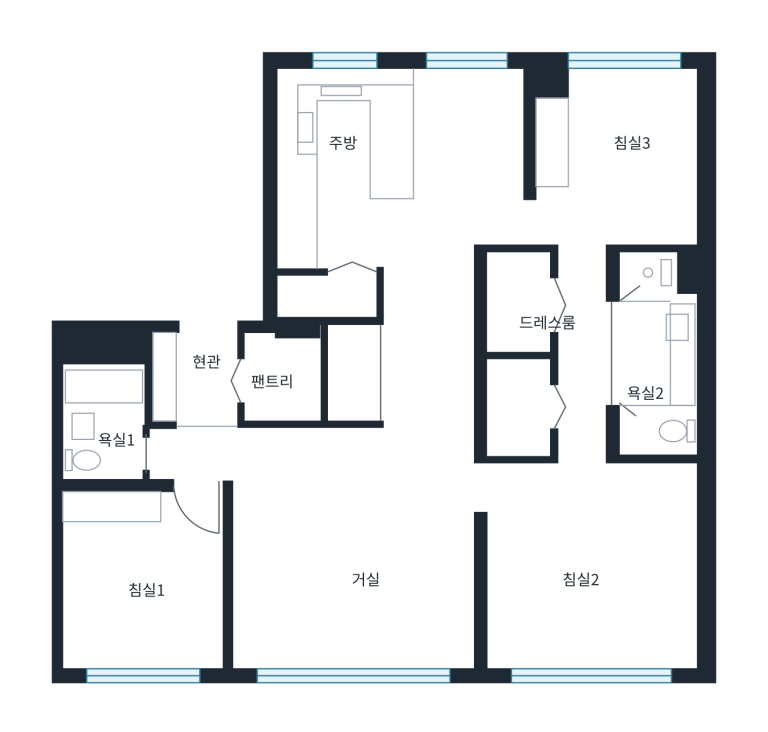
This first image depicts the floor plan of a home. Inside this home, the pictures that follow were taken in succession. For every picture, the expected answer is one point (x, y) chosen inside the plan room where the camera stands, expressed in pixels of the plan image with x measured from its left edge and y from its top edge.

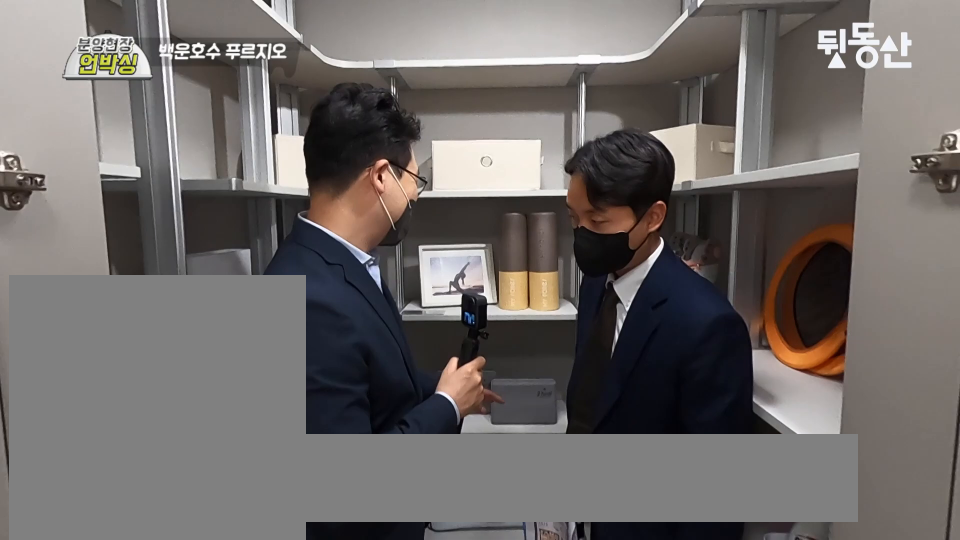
(200, 384)
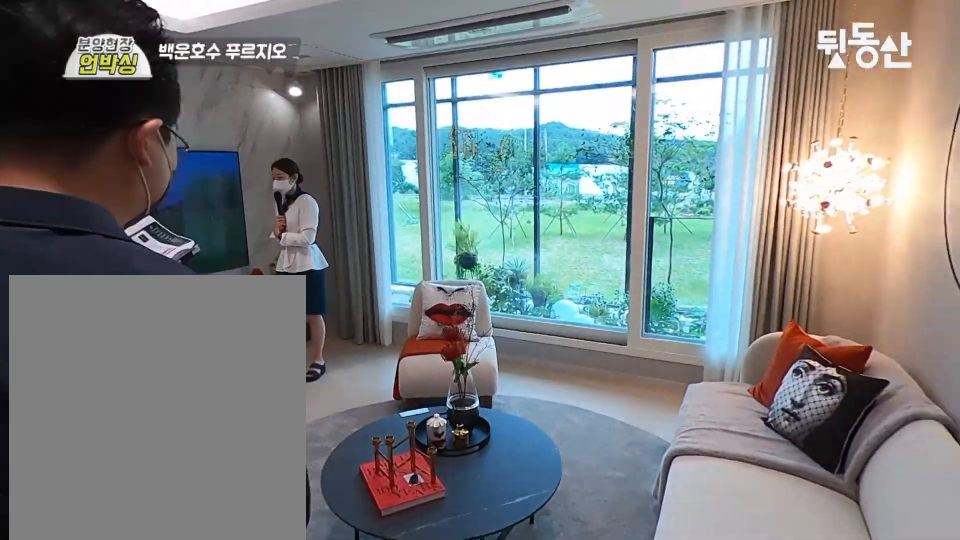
(369, 598)
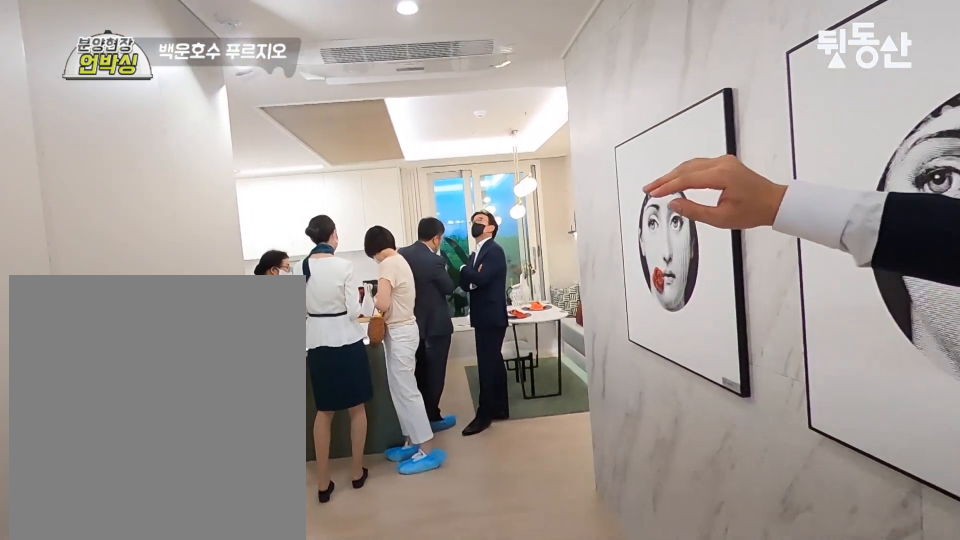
(428, 387)
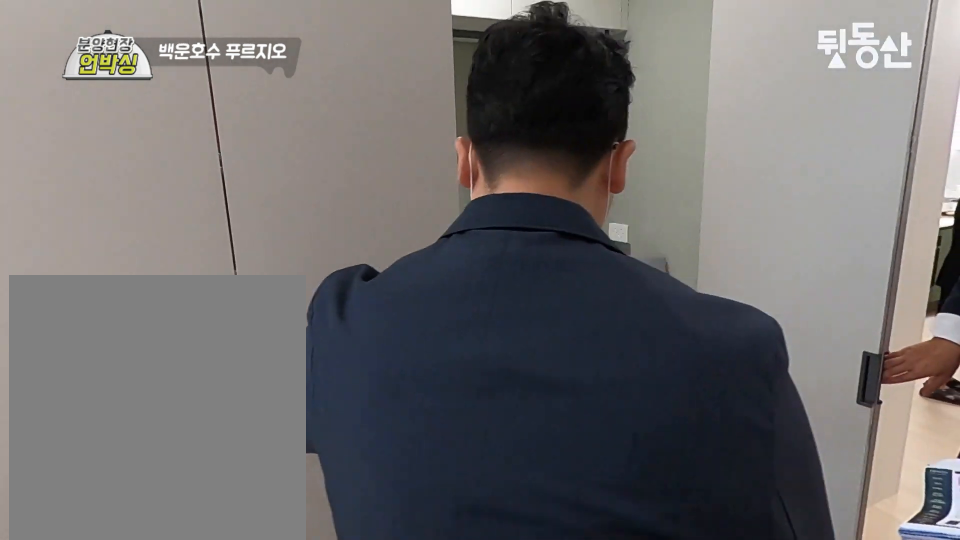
(428, 387)
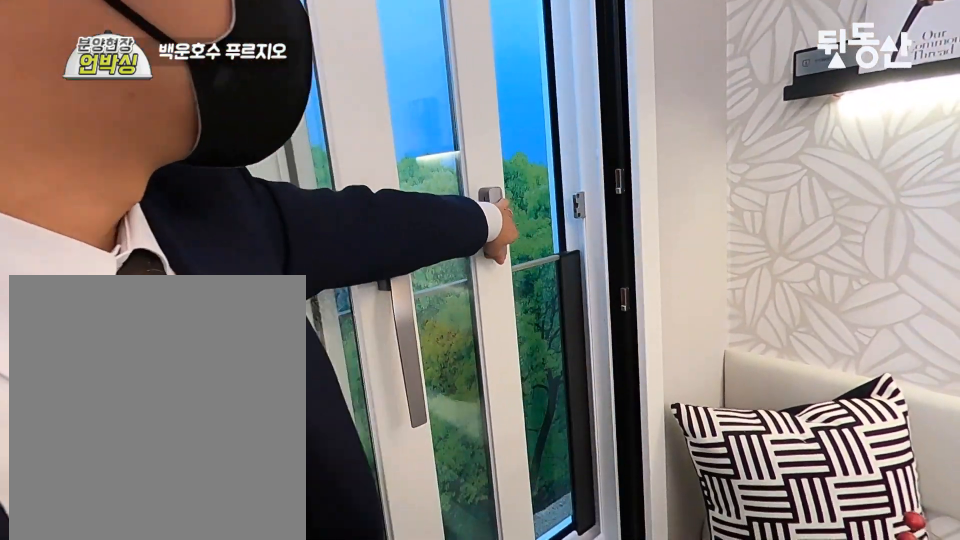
(465, 183)
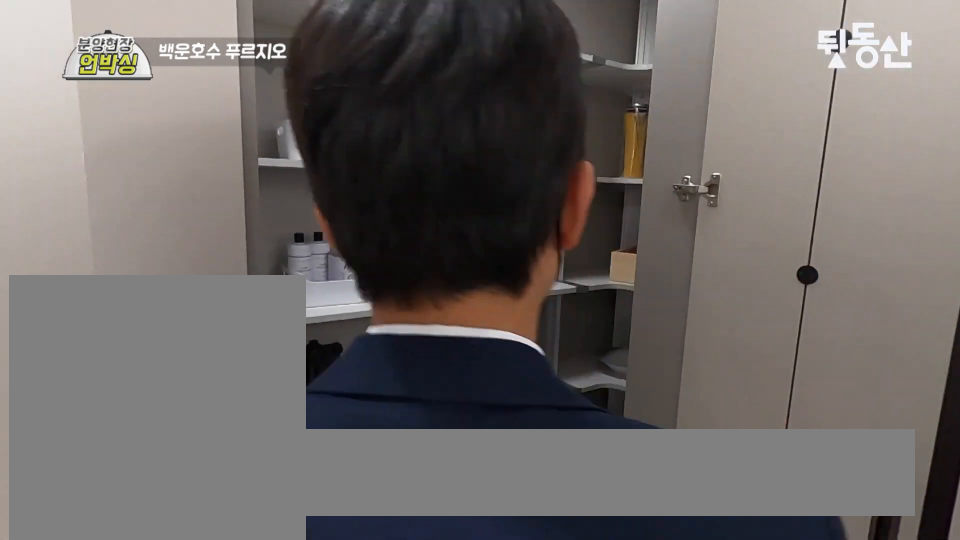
(354, 279)
